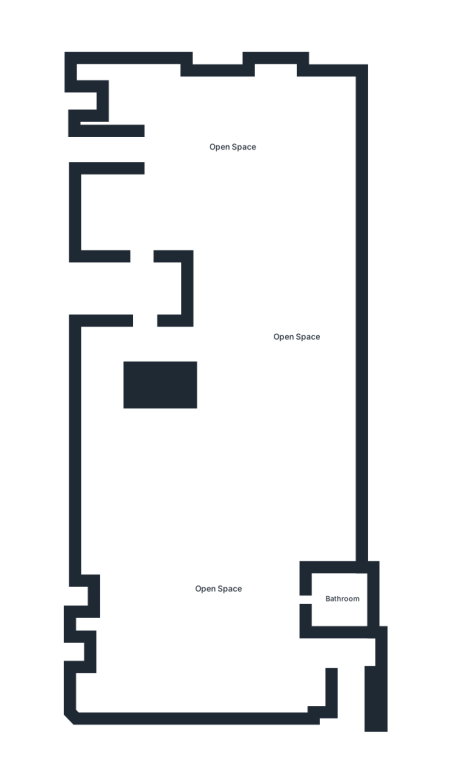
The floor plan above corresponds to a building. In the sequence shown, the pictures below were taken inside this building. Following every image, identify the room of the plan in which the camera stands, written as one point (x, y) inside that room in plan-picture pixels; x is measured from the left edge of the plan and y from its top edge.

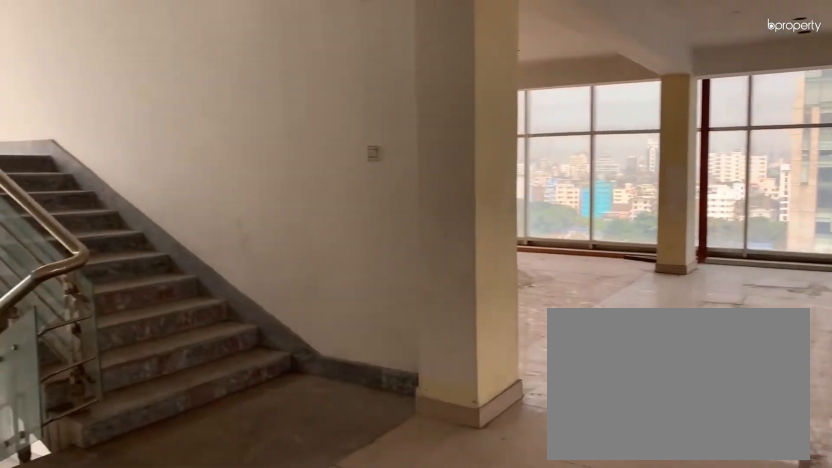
(234, 147)
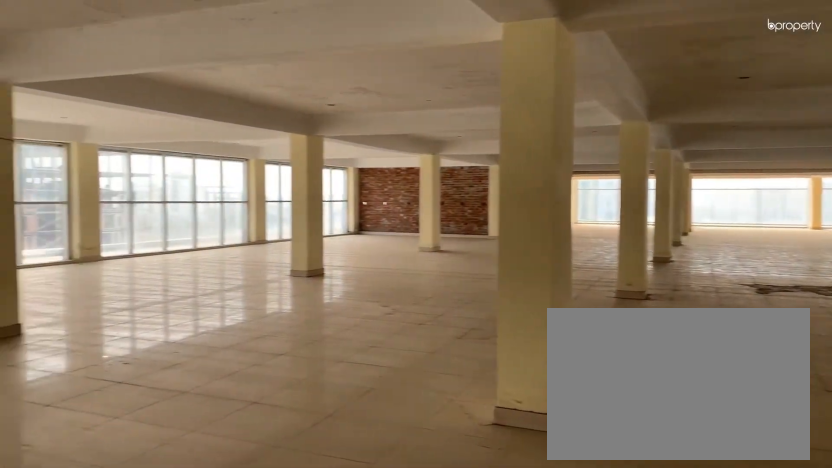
(294, 338)
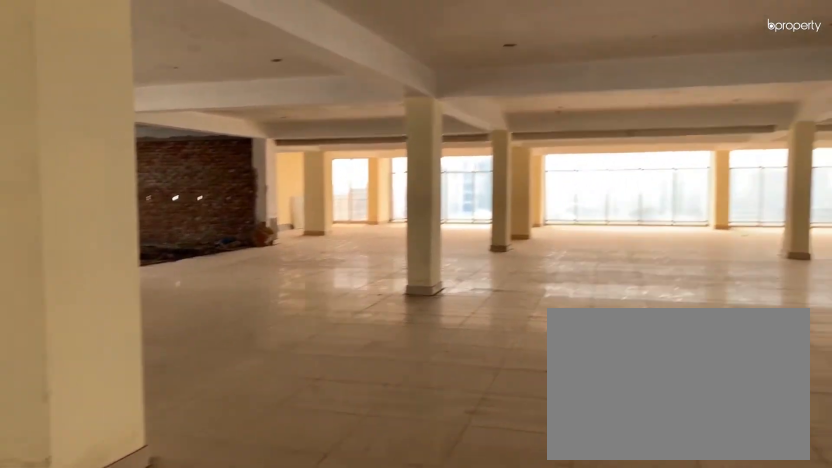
(295, 337)
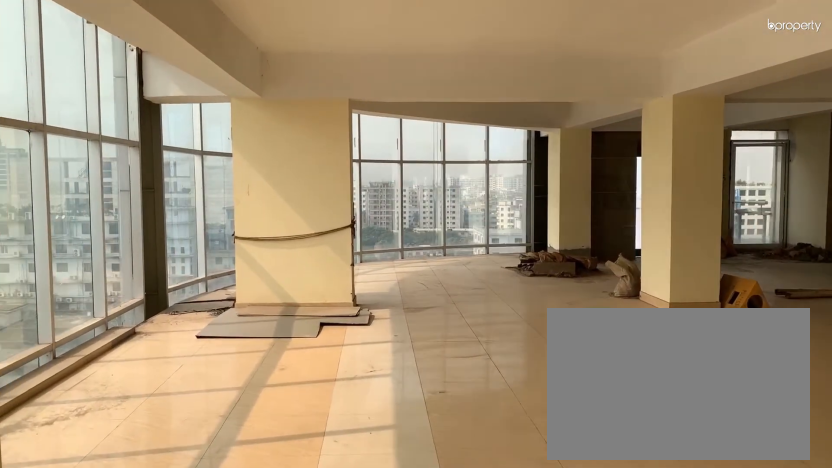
(217, 589)
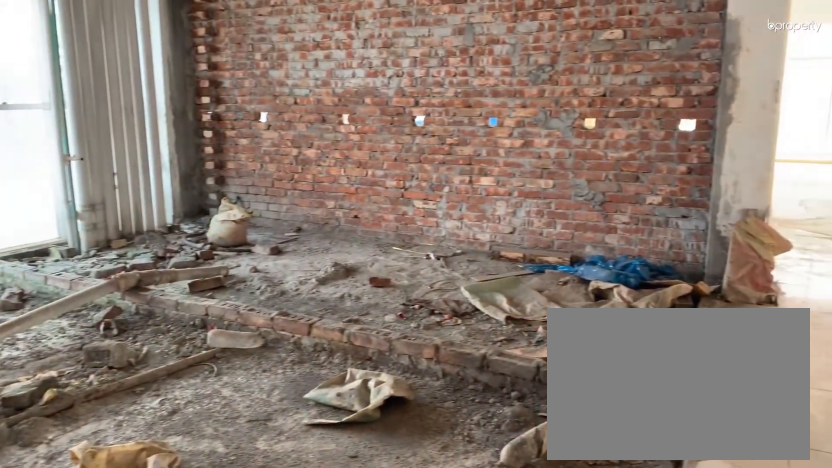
(342, 598)
